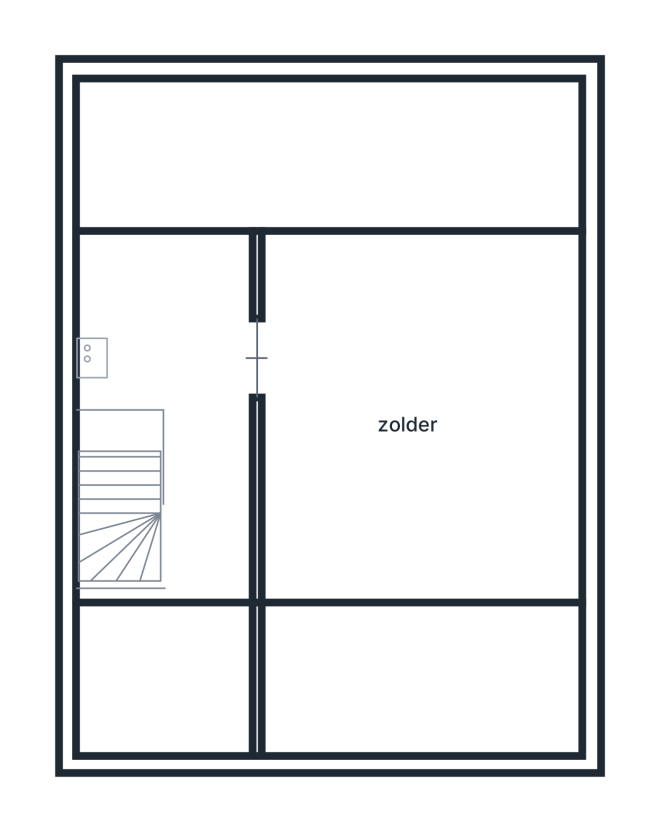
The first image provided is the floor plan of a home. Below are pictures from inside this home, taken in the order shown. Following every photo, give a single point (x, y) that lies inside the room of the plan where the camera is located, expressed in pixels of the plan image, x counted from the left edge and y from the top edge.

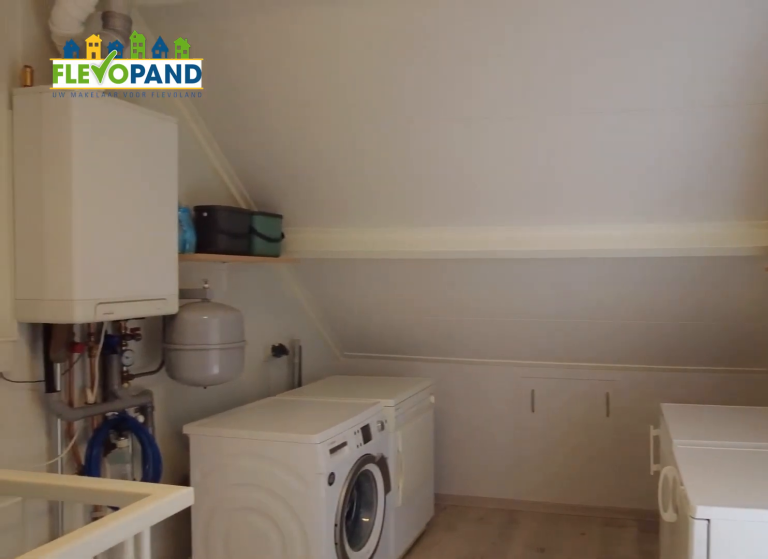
(198, 506)
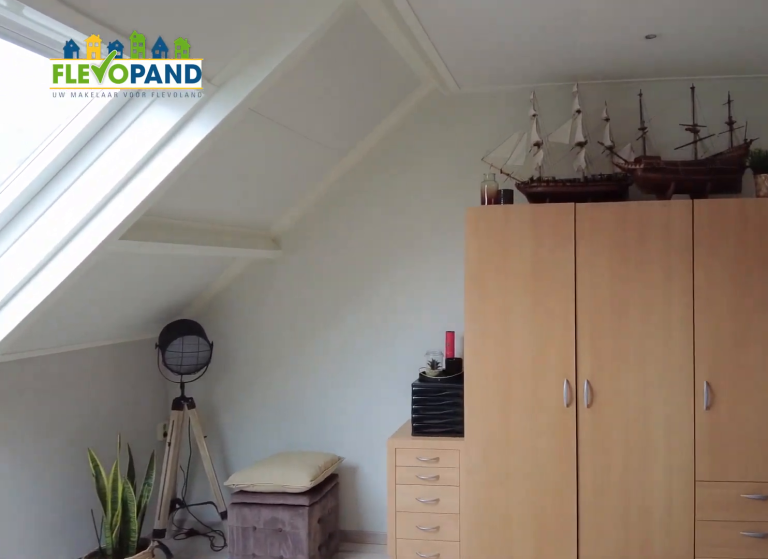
(420, 539)
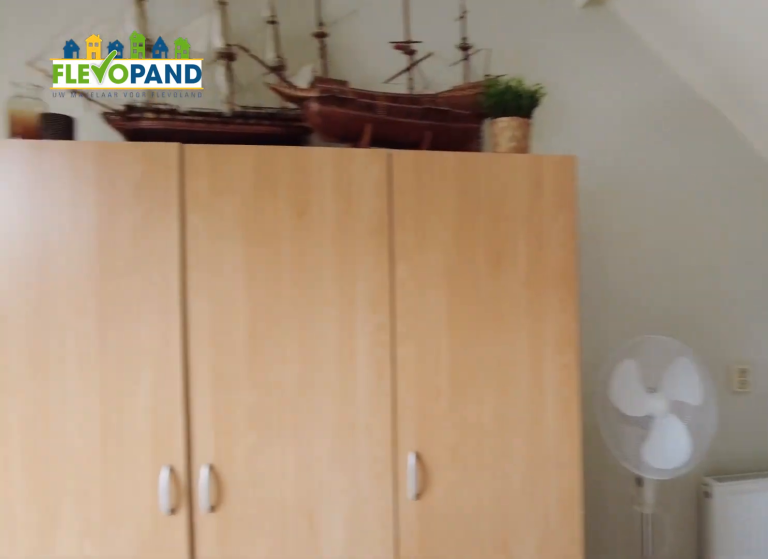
(420, 539)
